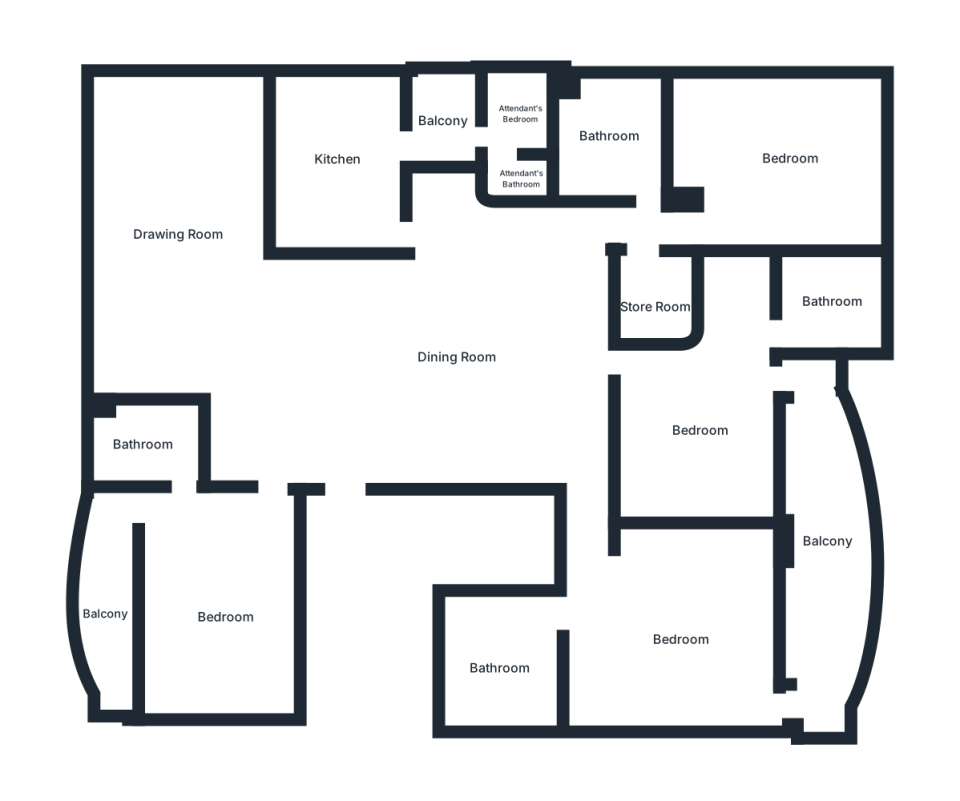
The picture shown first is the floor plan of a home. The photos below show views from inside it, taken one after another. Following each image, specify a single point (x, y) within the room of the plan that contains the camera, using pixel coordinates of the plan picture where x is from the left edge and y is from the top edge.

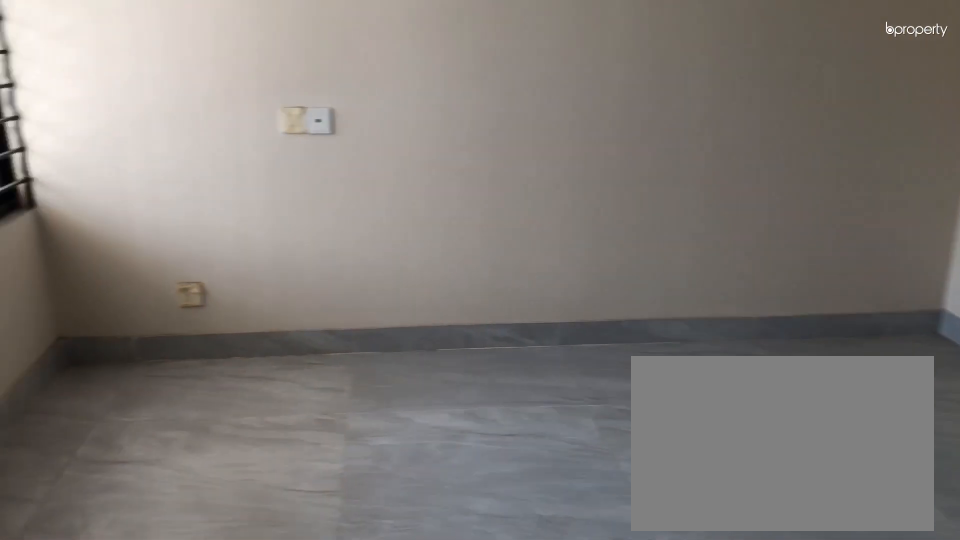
(695, 433)
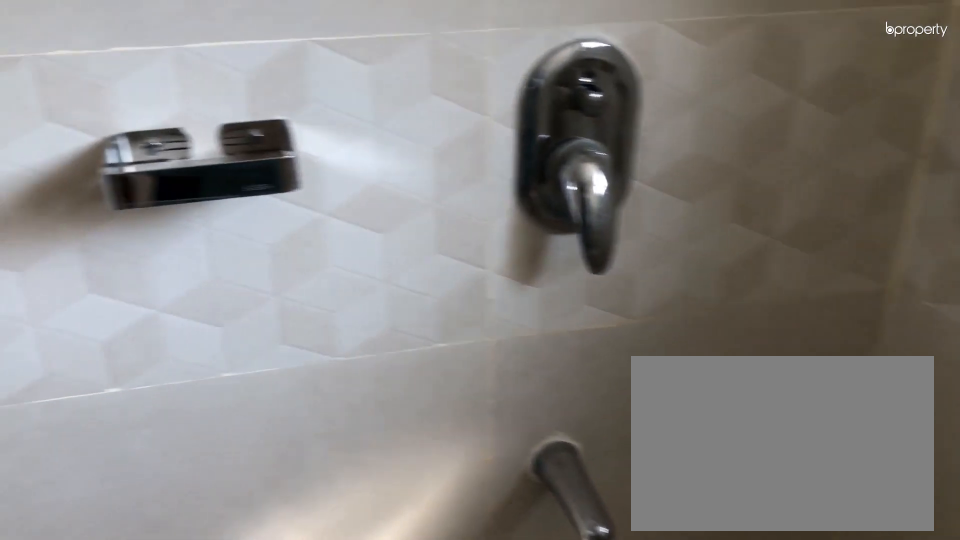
(824, 302)
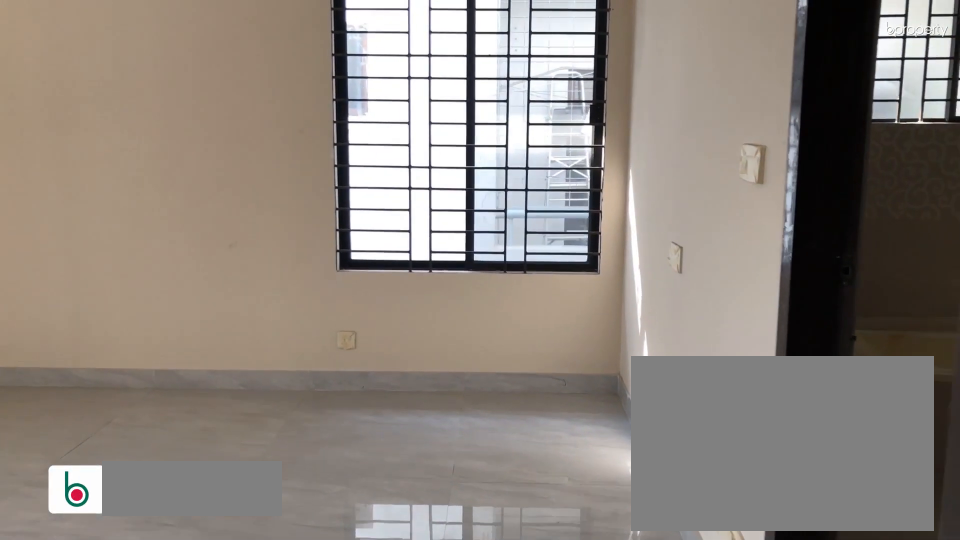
(673, 631)
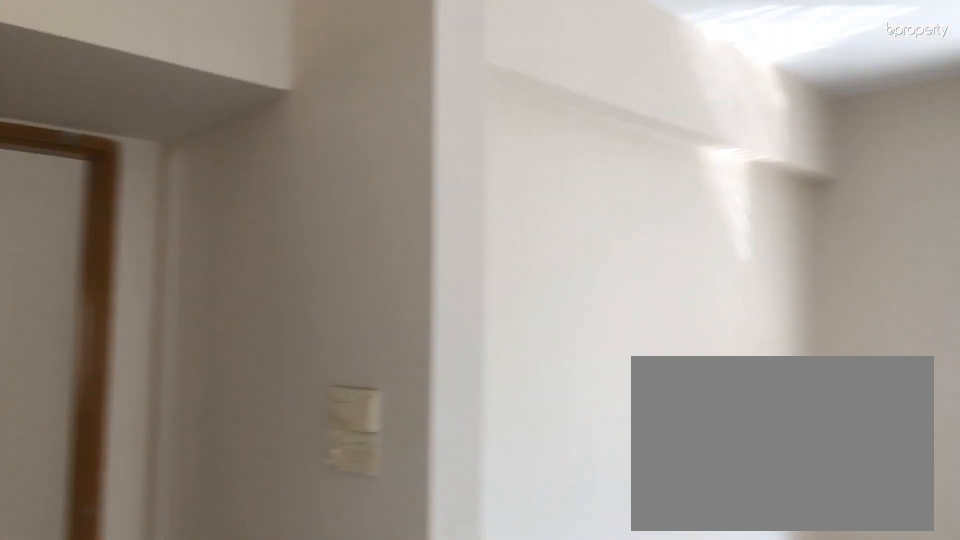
(673, 631)
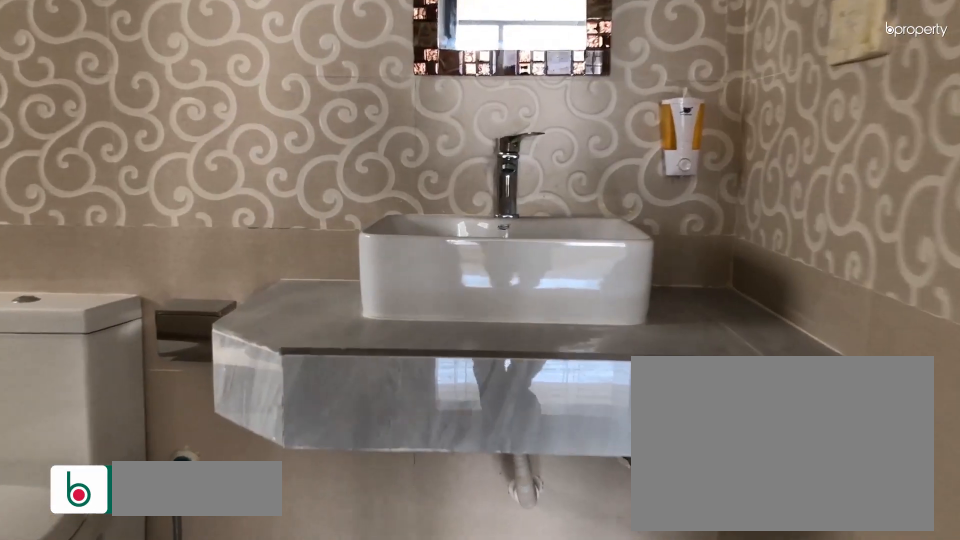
(496, 662)
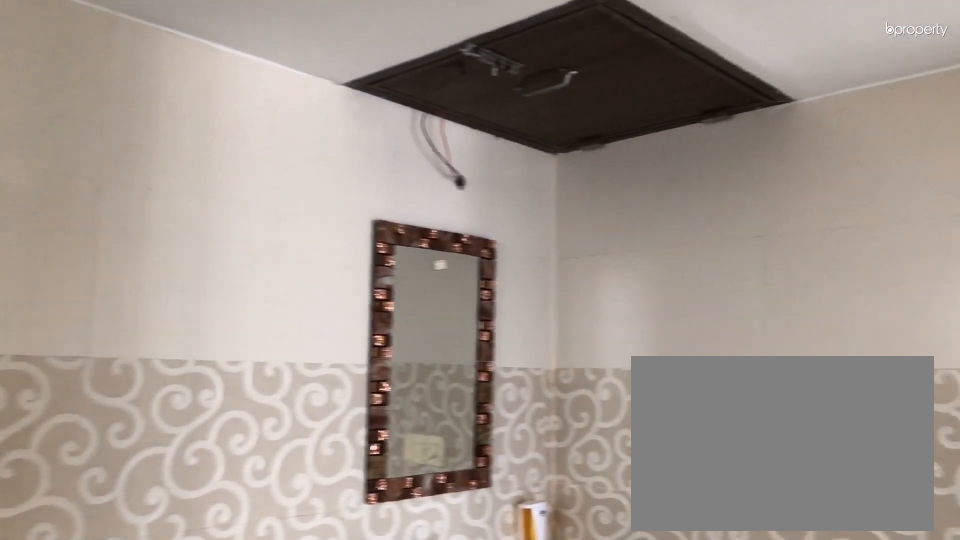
(496, 662)
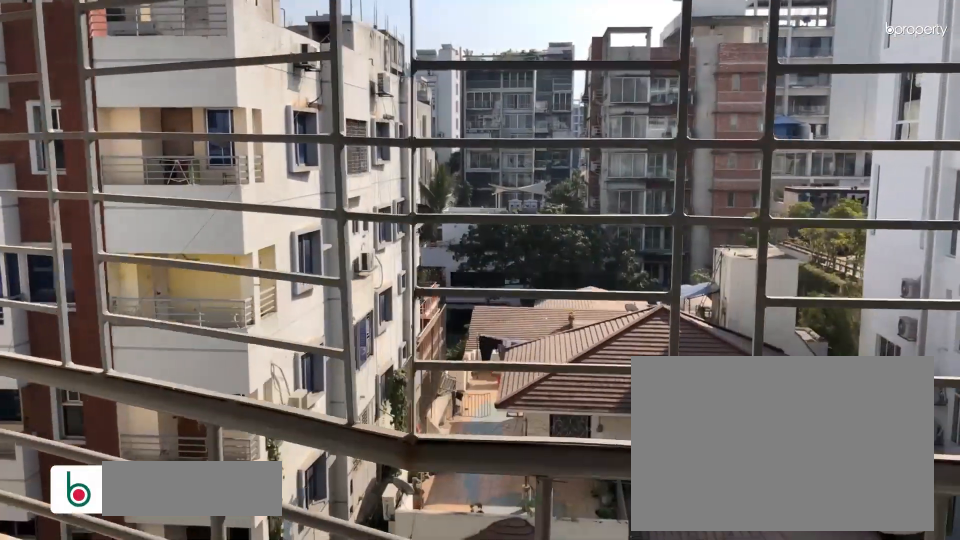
(819, 654)
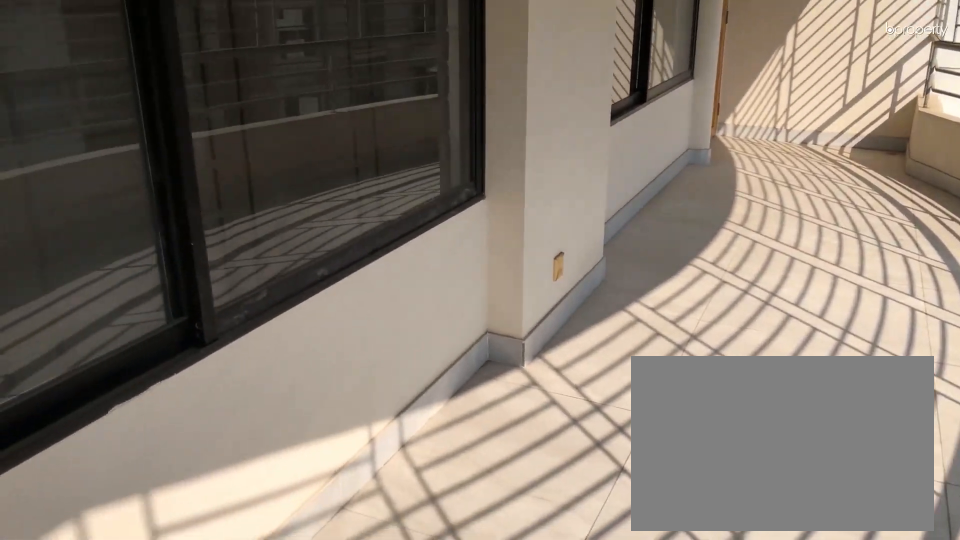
(828, 512)
